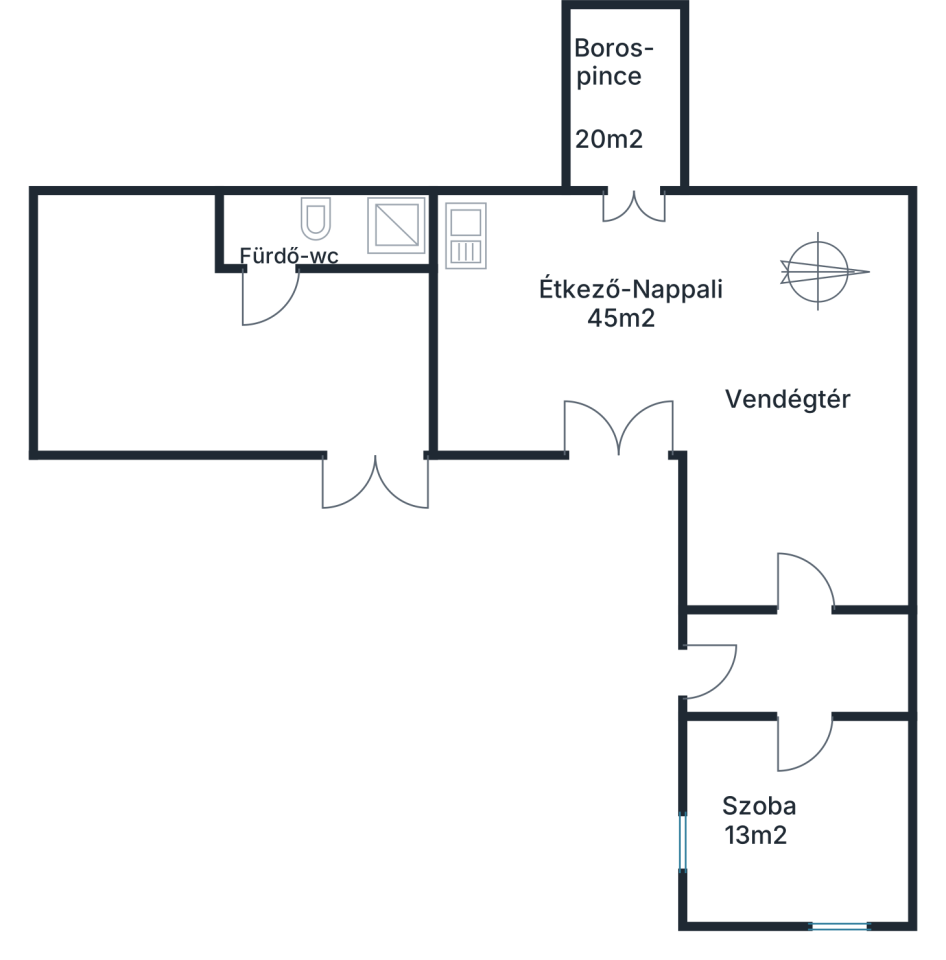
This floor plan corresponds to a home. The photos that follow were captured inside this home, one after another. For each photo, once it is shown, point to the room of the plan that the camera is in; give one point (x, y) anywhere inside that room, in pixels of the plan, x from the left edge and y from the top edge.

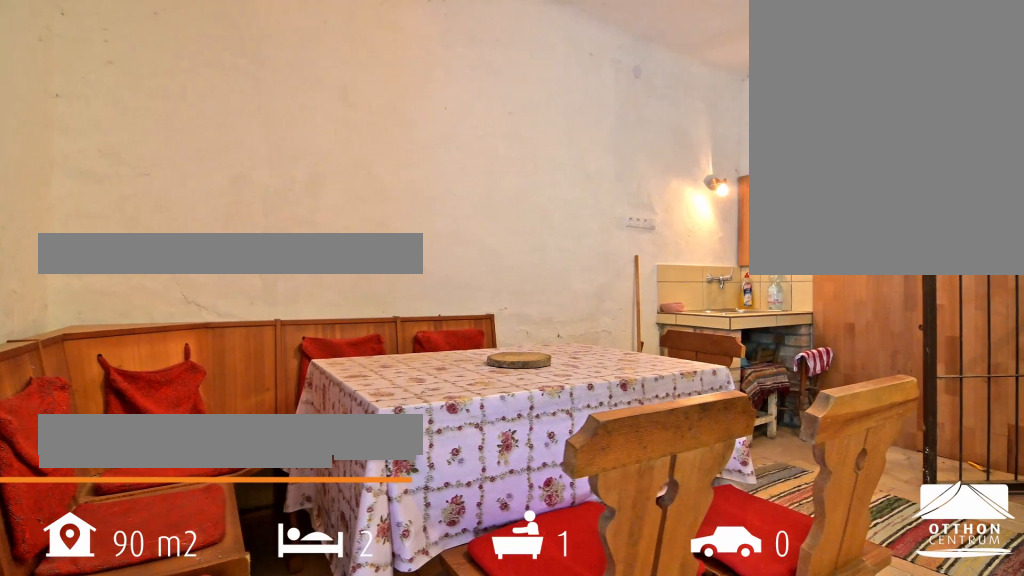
(615, 325)
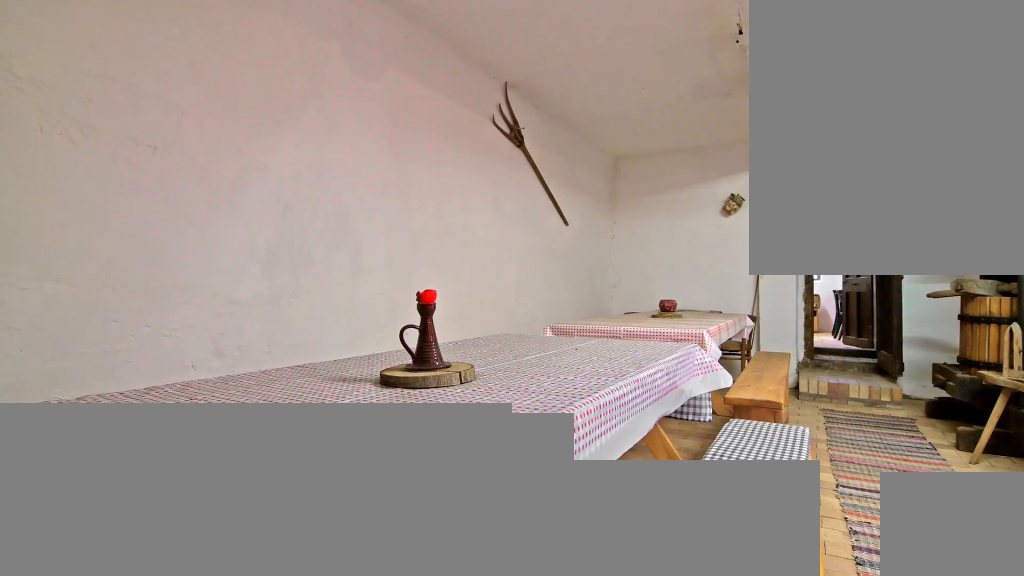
(808, 394)
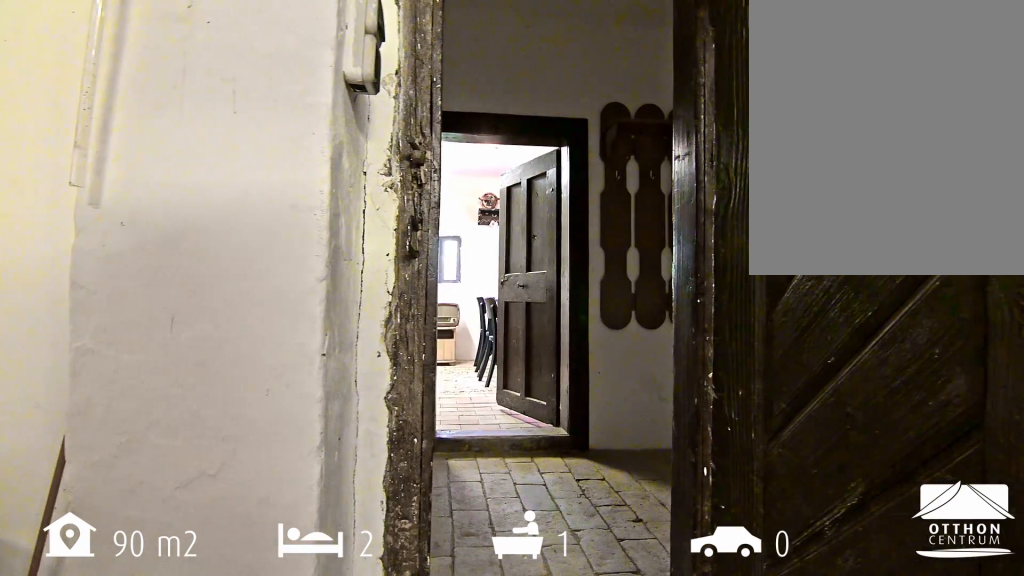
(808, 394)
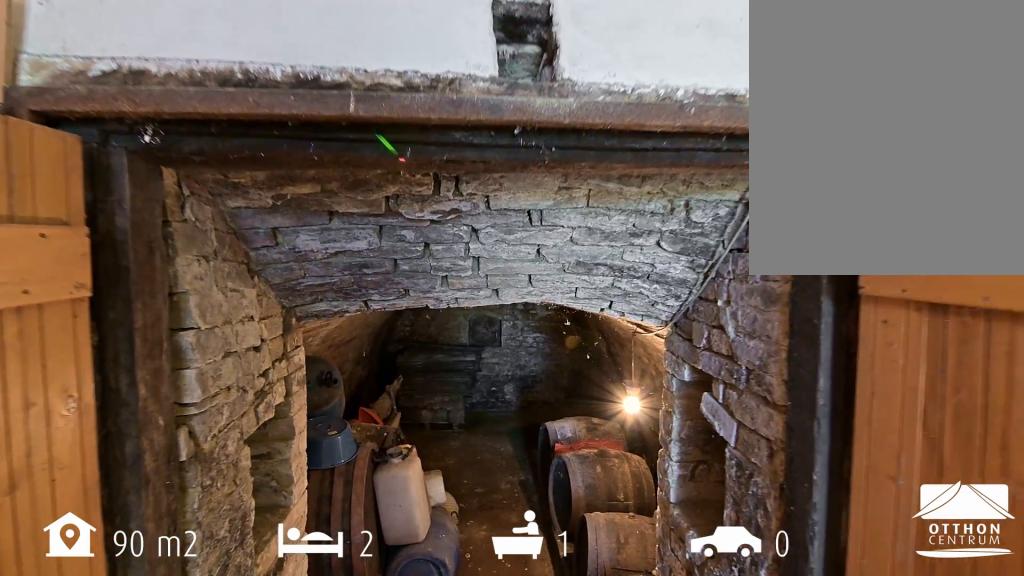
(808, 394)
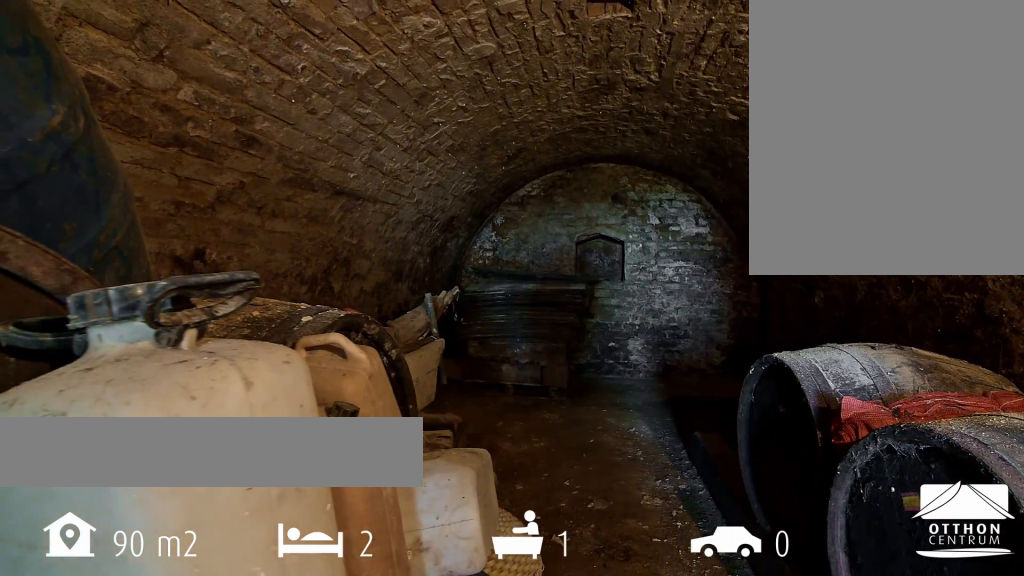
(625, 89)
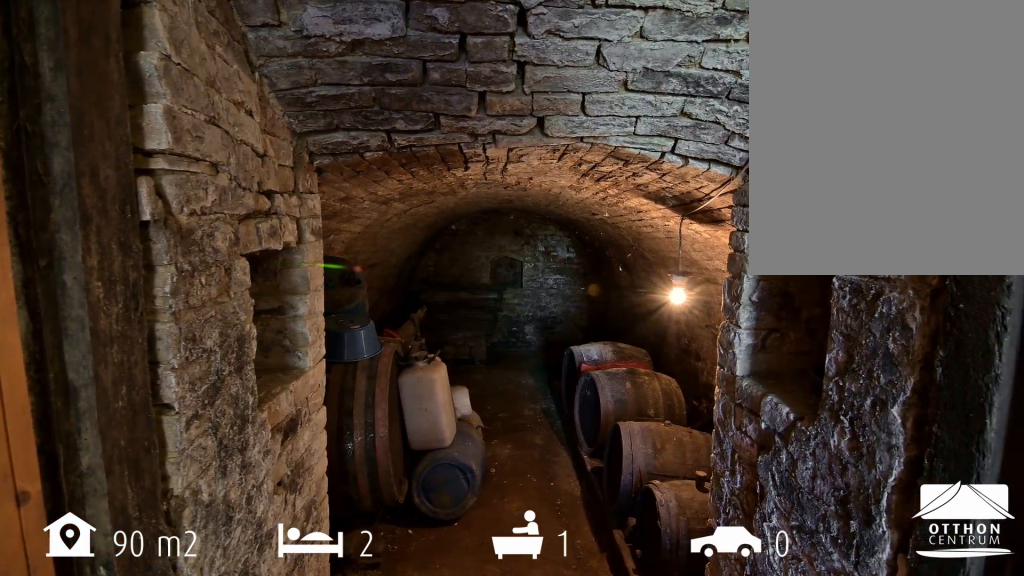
(625, 88)
